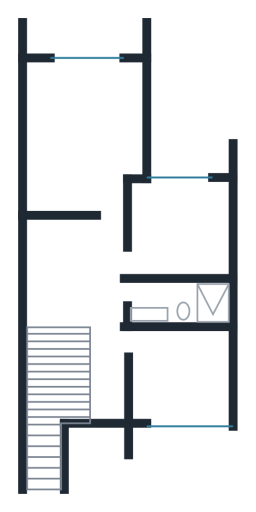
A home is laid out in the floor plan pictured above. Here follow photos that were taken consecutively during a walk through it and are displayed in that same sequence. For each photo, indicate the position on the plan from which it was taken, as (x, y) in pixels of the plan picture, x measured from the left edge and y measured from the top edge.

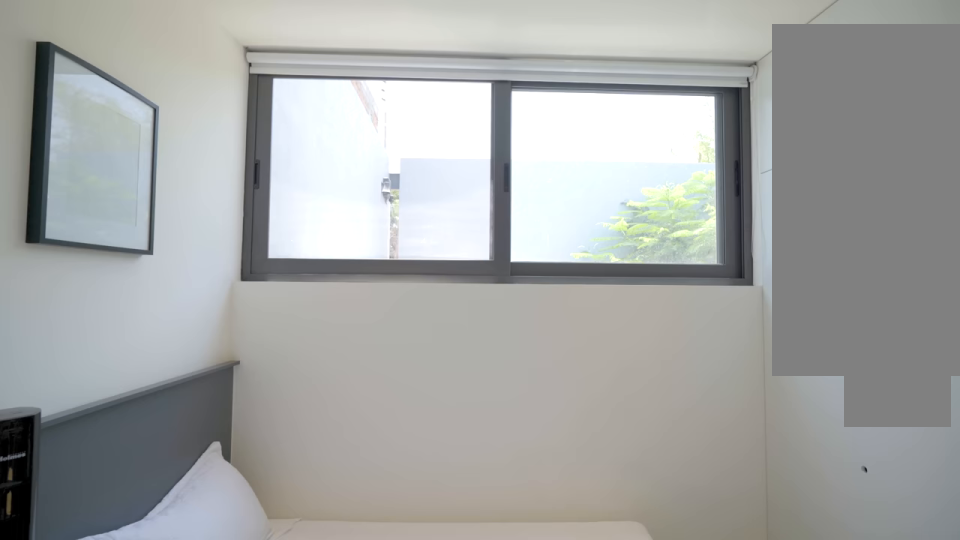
(154, 387)
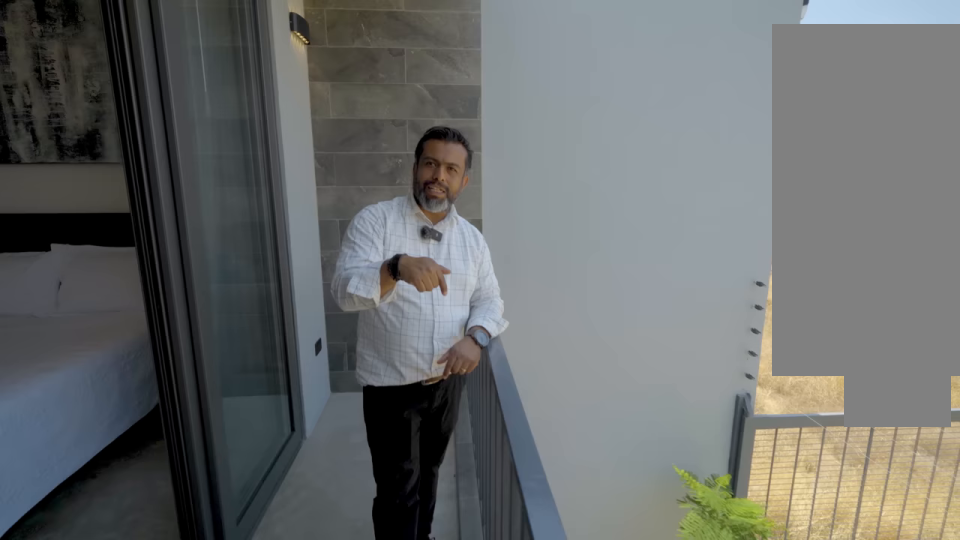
(96, 43)
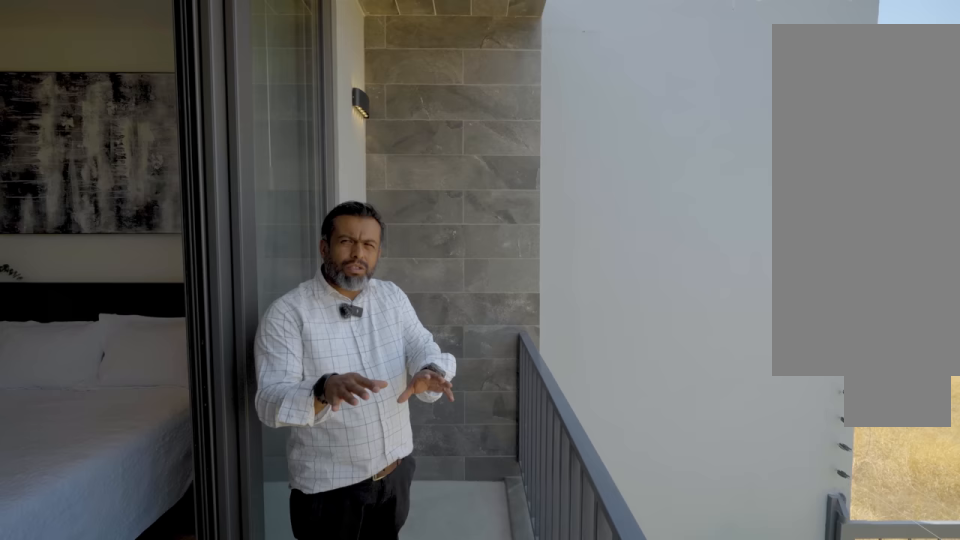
(96, 43)
